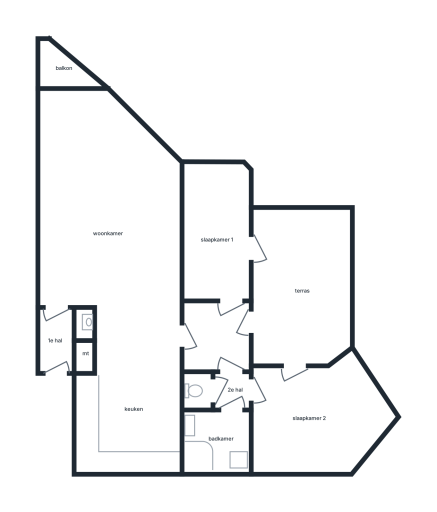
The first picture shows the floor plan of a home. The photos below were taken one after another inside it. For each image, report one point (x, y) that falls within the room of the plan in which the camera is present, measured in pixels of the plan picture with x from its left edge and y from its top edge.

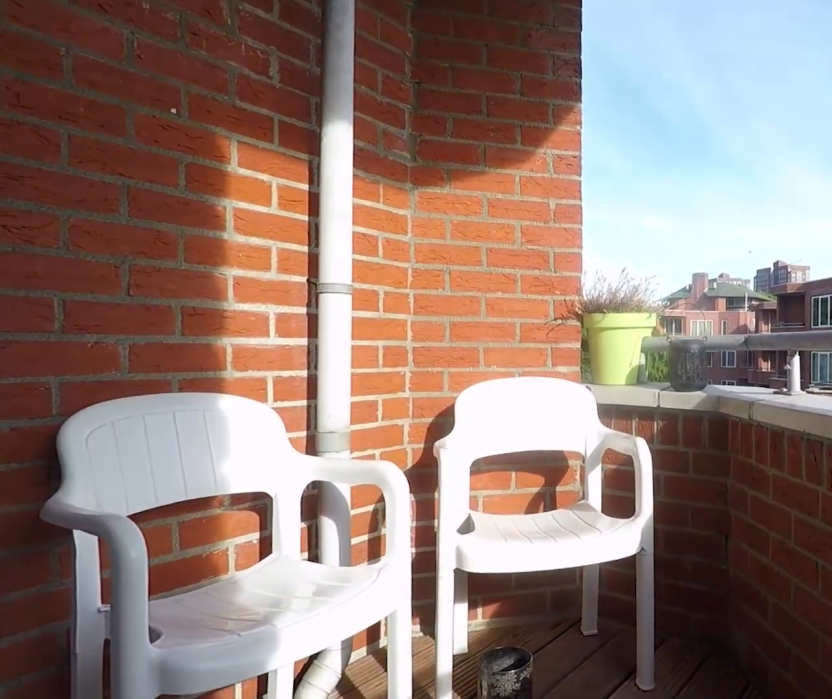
(63, 67)
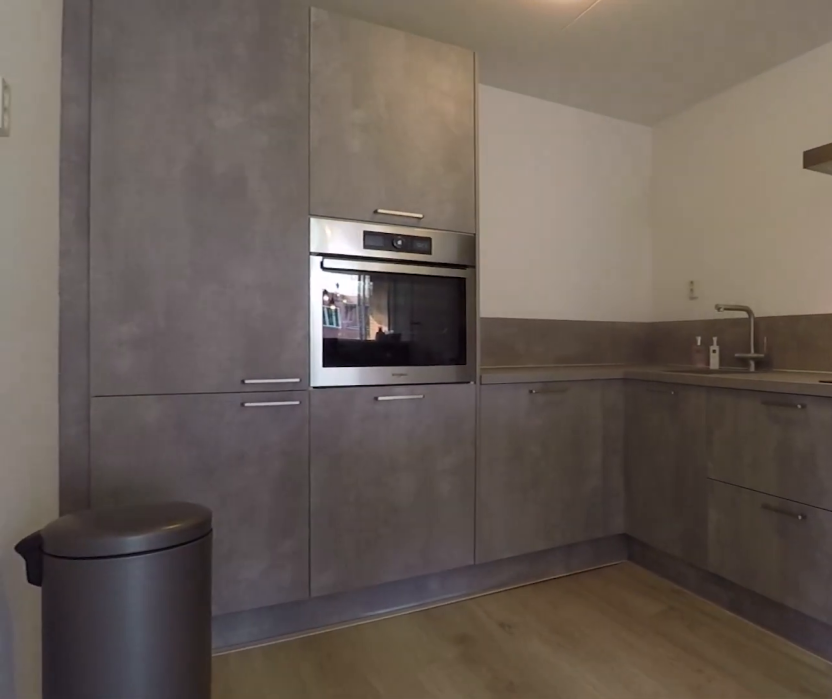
(129, 422)
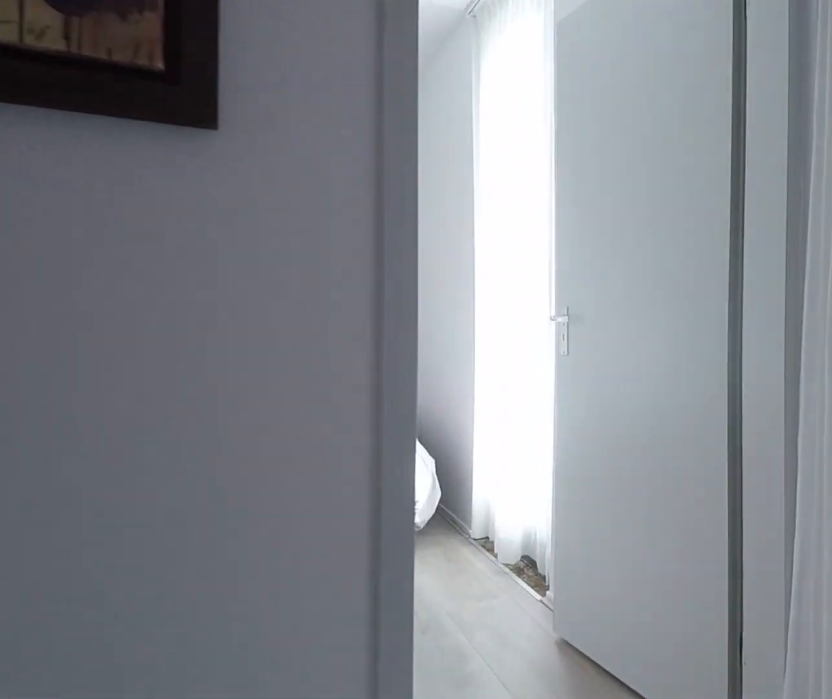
(219, 347)
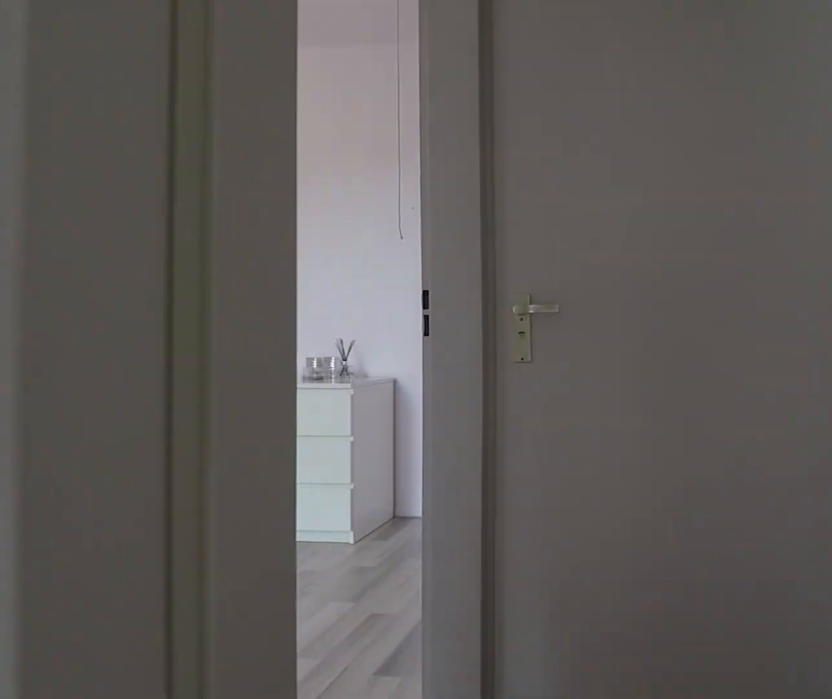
(219, 348)
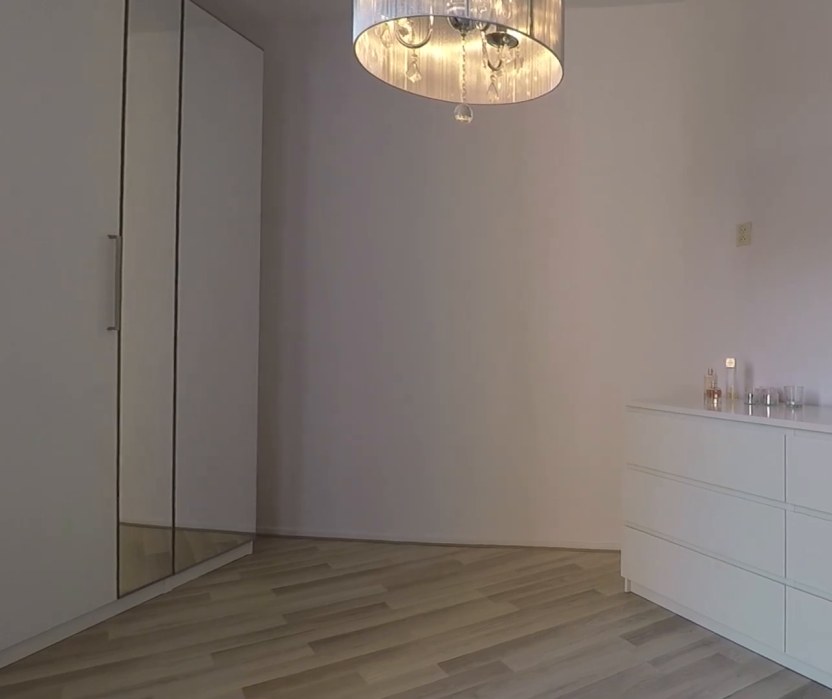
(316, 417)
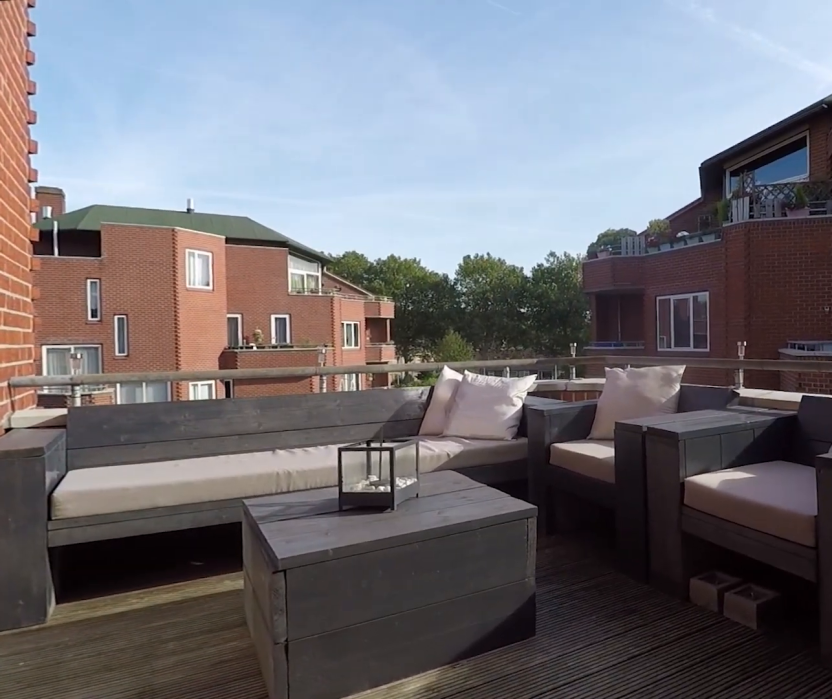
(301, 284)
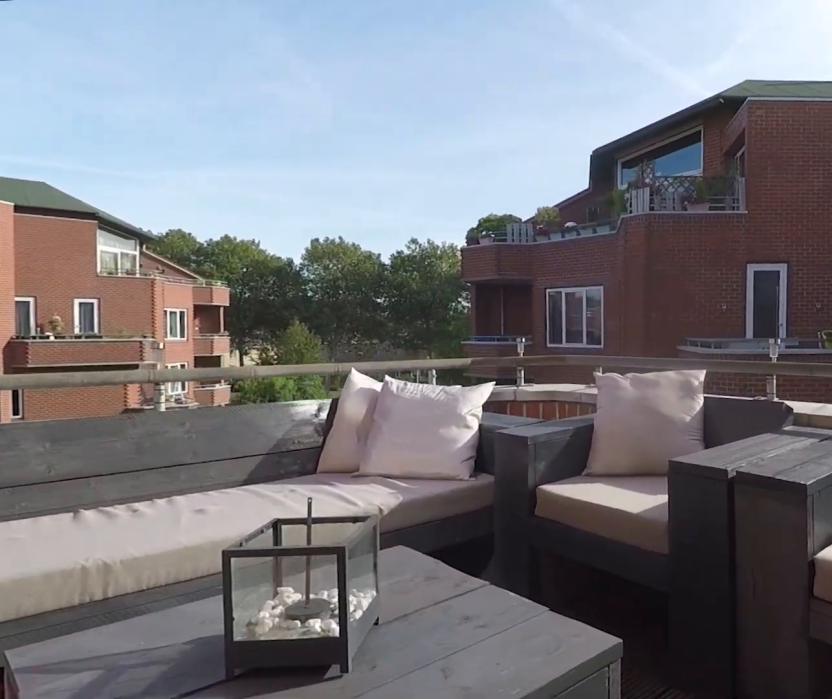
(301, 284)
